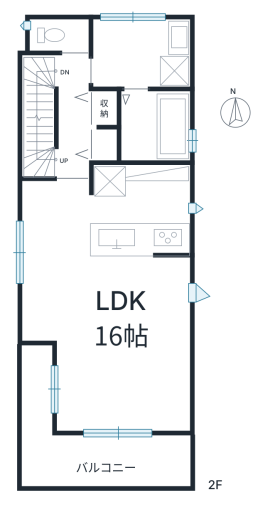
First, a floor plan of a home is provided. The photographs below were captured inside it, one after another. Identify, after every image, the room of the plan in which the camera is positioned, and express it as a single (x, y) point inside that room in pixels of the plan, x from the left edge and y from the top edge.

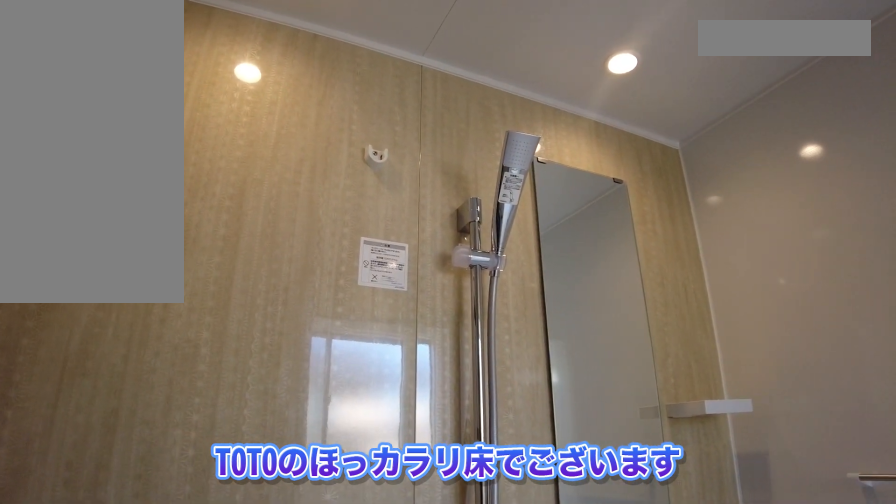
(146, 118)
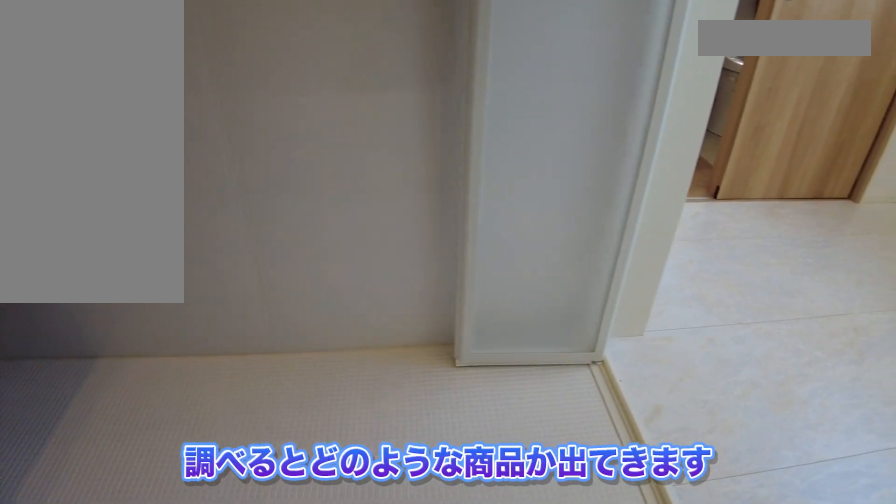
(150, 119)
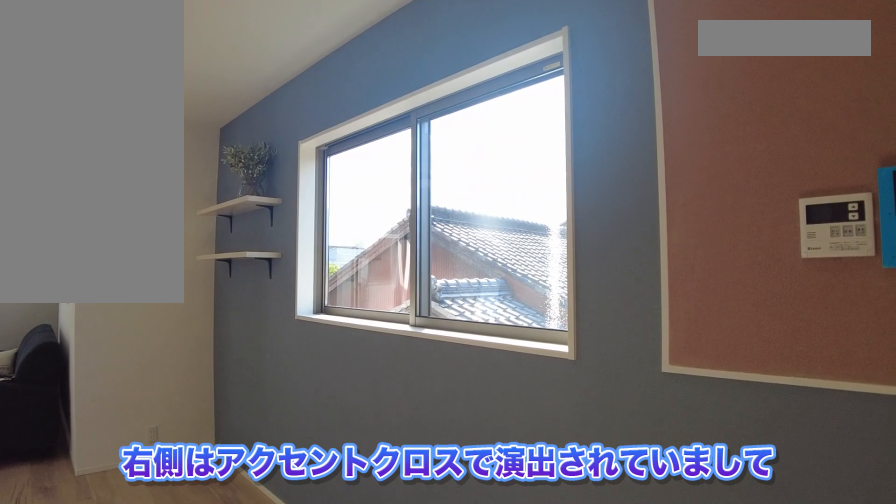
(85, 254)
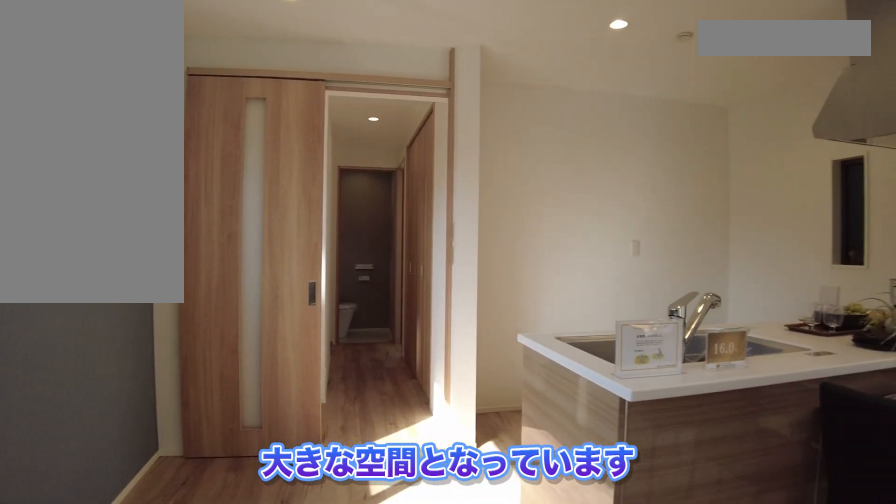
(122, 307)
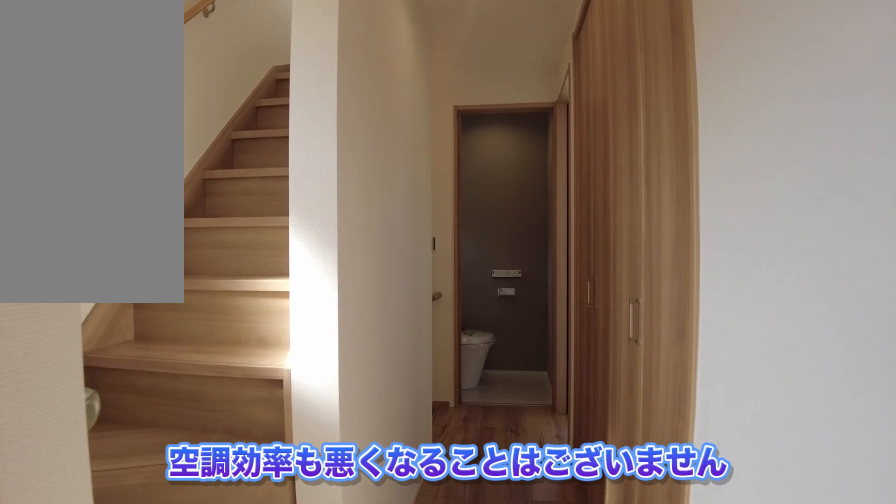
(123, 316)
